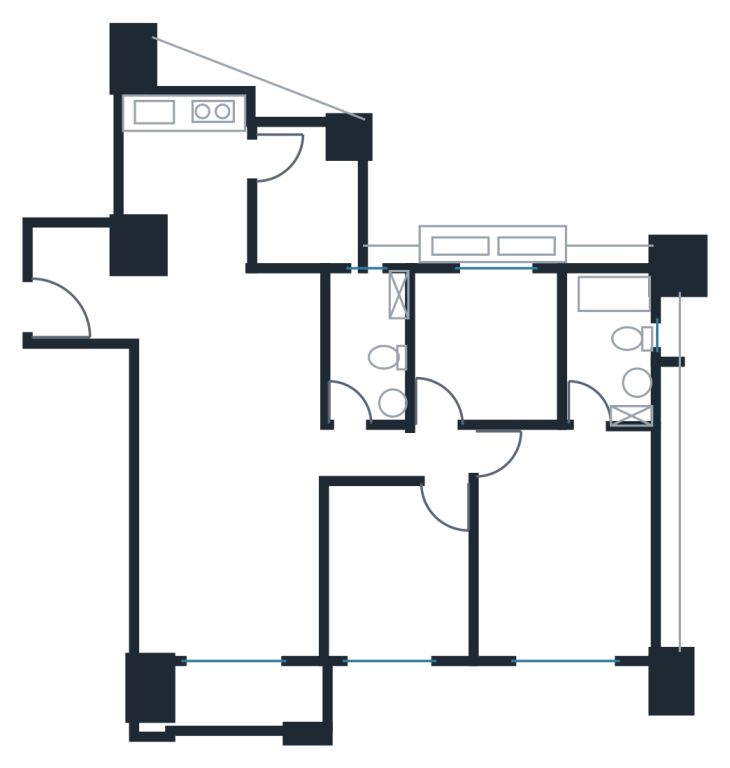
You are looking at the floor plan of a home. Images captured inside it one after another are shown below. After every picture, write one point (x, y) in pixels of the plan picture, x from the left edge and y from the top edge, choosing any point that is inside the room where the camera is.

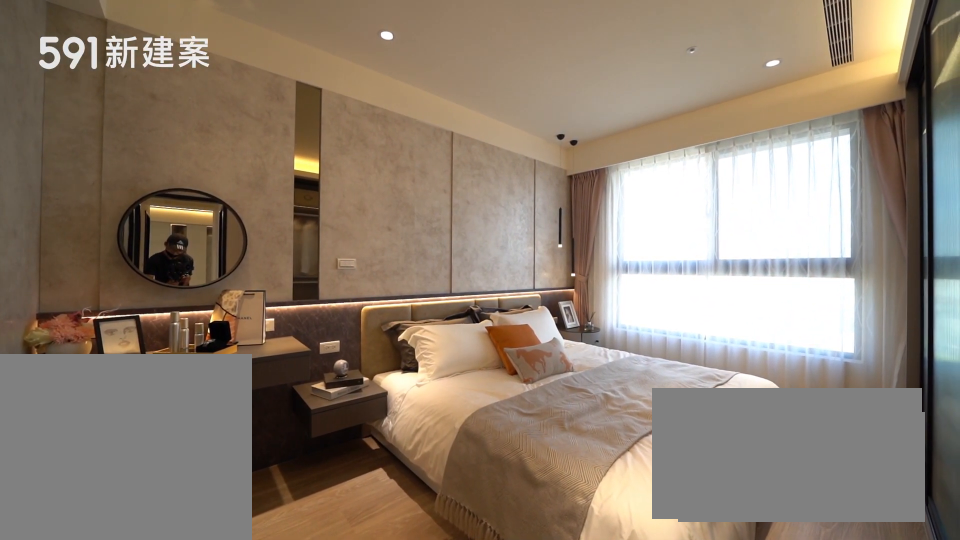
(565, 548)
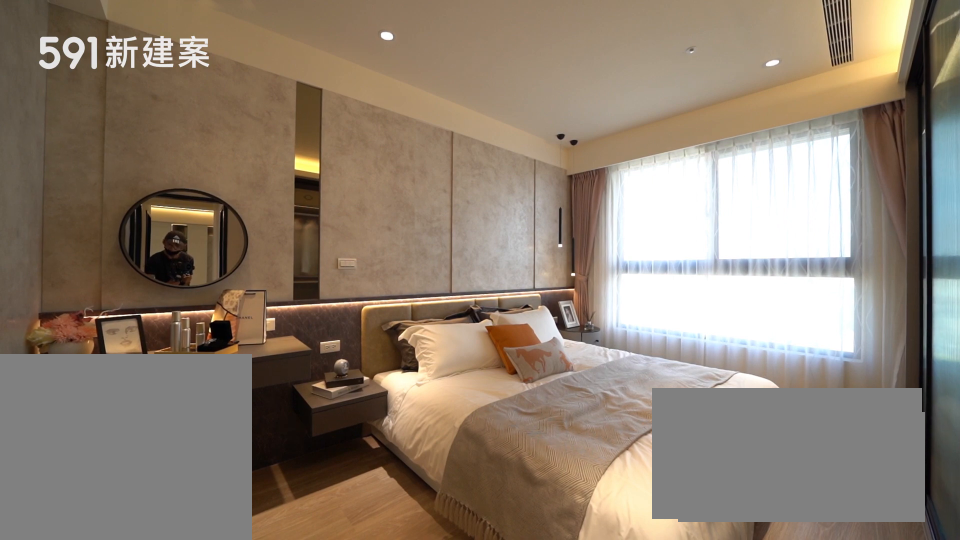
(565, 548)
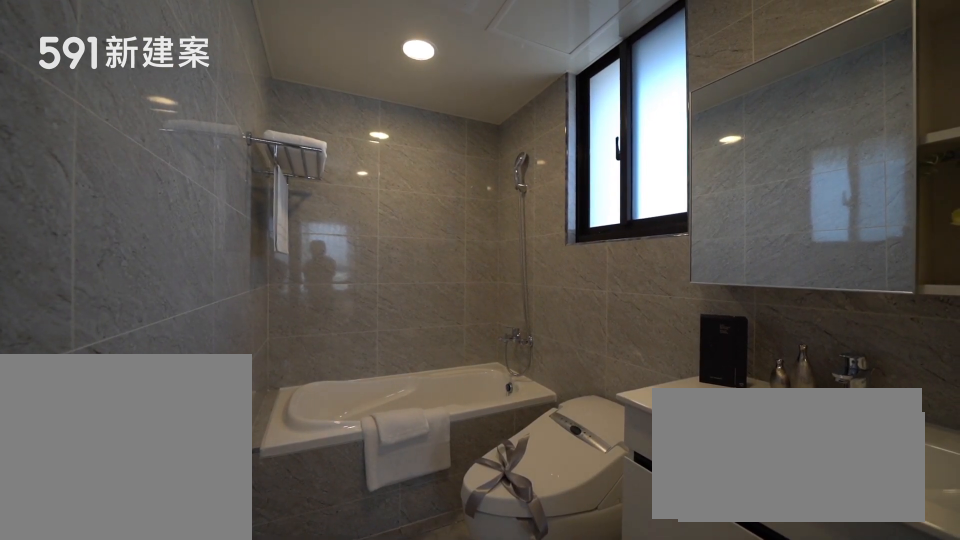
(610, 333)
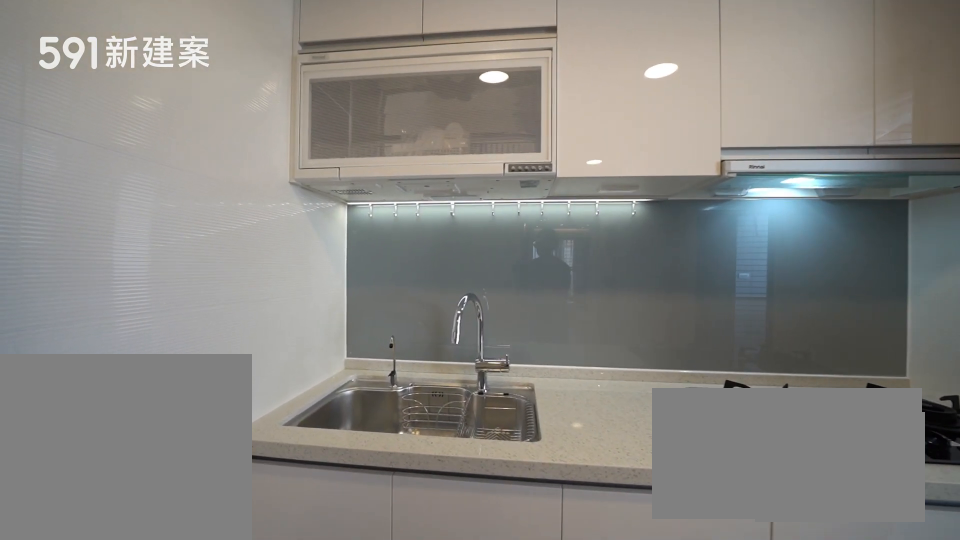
(186, 167)
